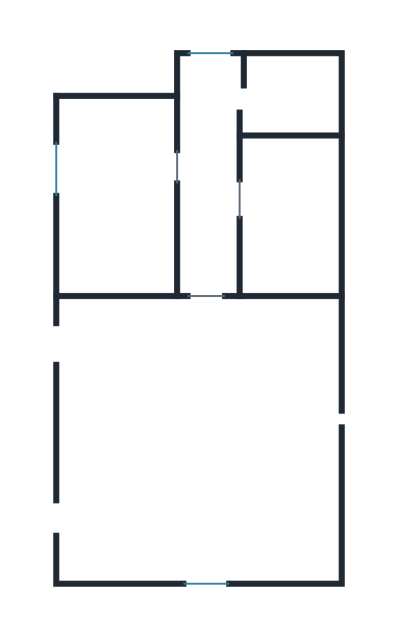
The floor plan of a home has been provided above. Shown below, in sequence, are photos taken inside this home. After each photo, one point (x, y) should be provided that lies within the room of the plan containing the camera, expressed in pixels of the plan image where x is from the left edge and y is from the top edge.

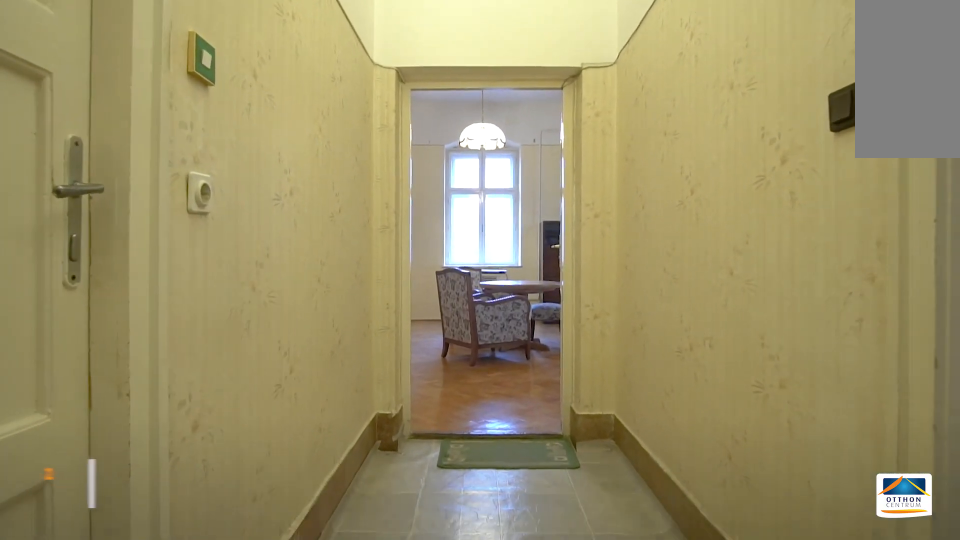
(210, 202)
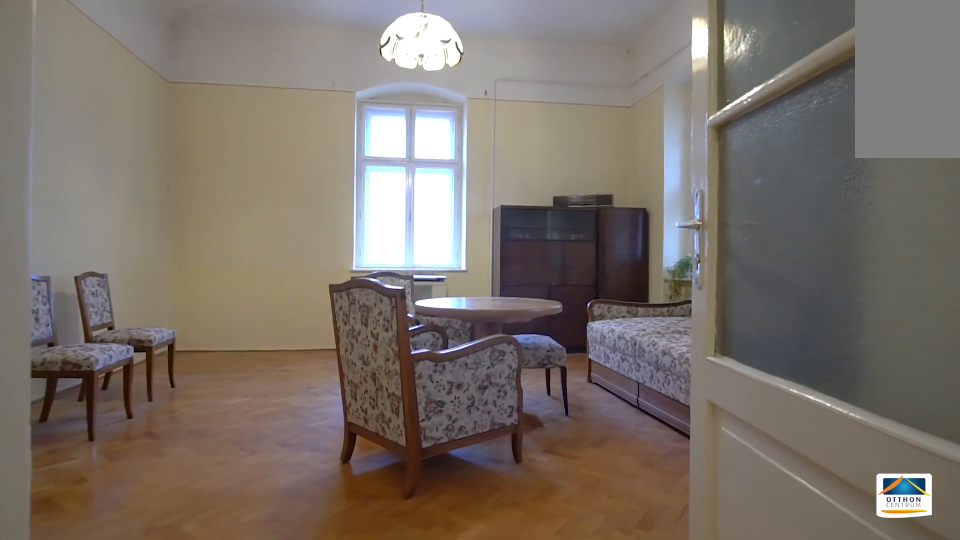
(210, 202)
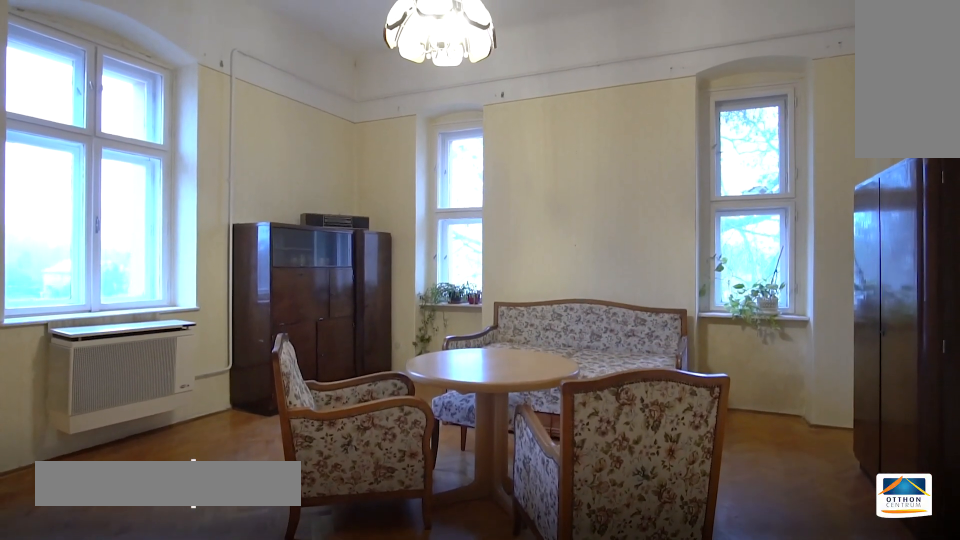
(216, 446)
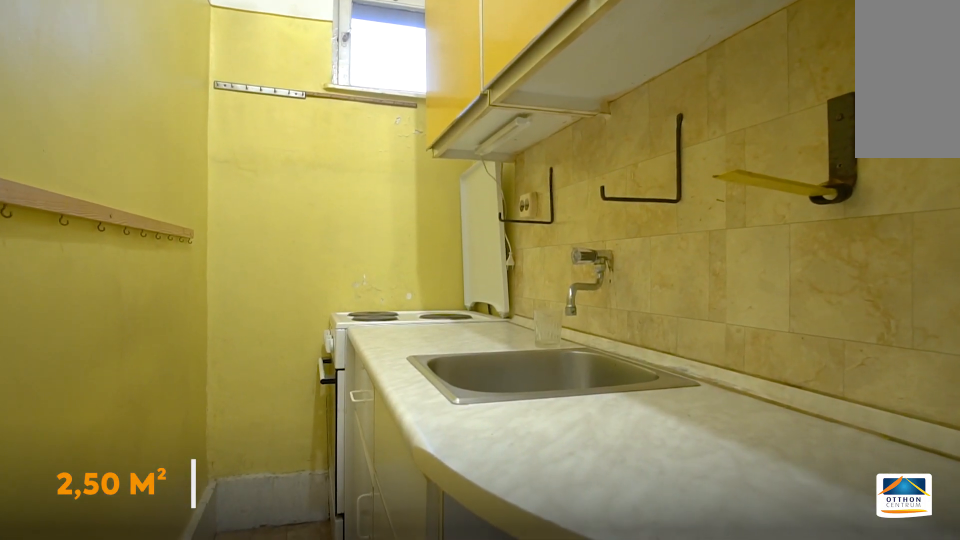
(293, 91)
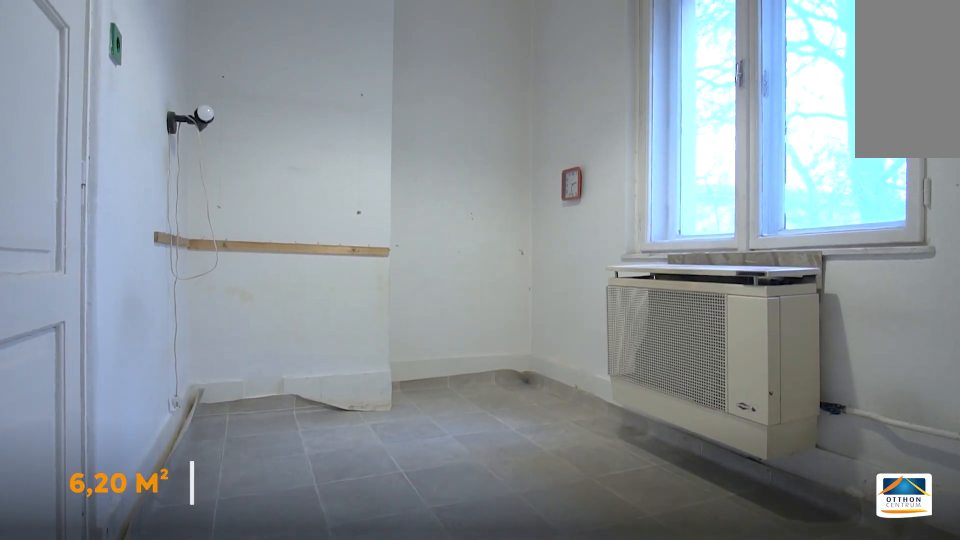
(114, 208)
